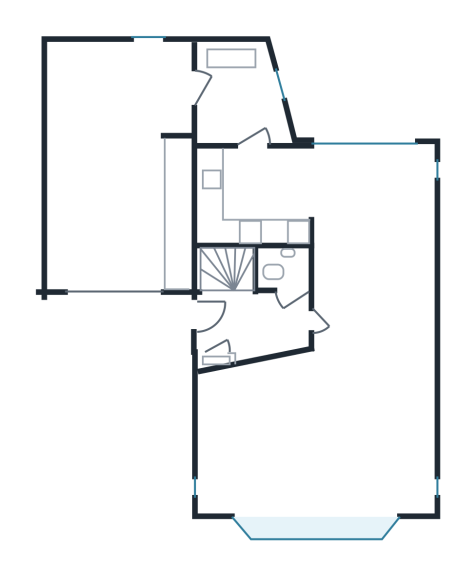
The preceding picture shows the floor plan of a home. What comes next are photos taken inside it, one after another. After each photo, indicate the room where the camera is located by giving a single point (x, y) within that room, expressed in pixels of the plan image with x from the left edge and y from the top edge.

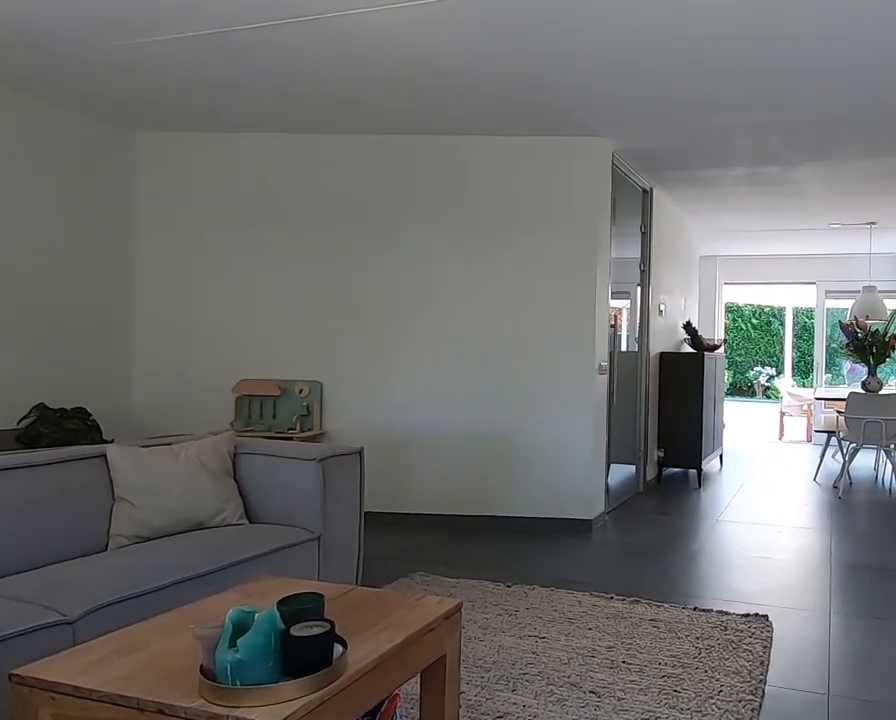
(318, 440)
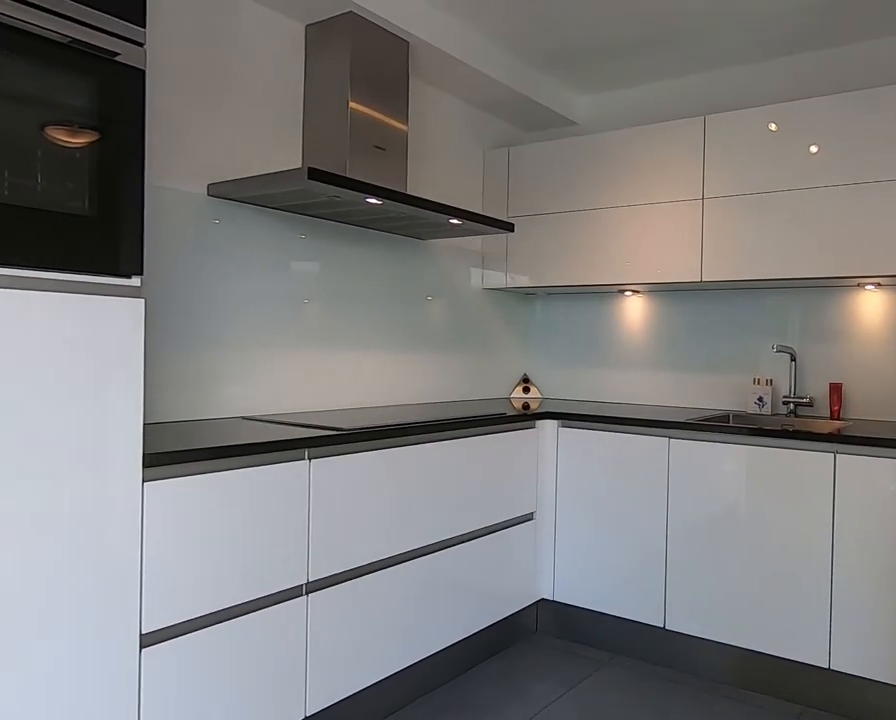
(267, 182)
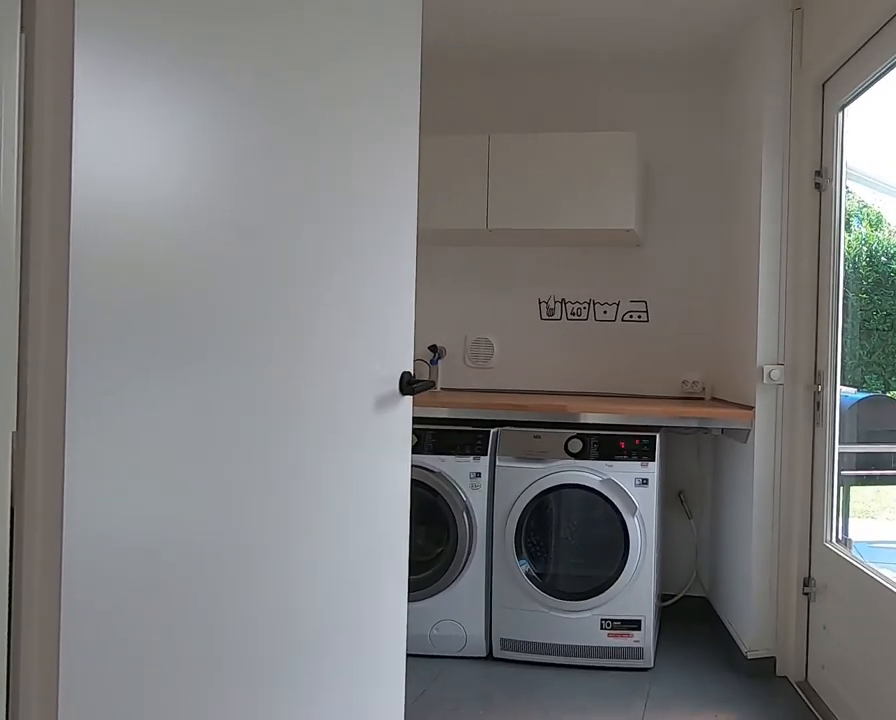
(267, 182)
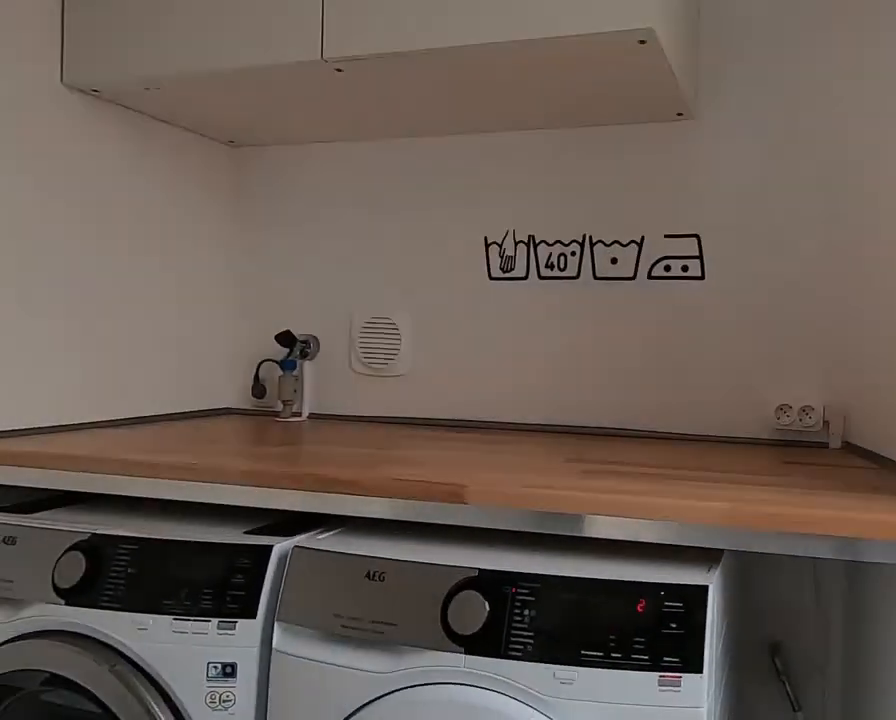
(237, 95)
